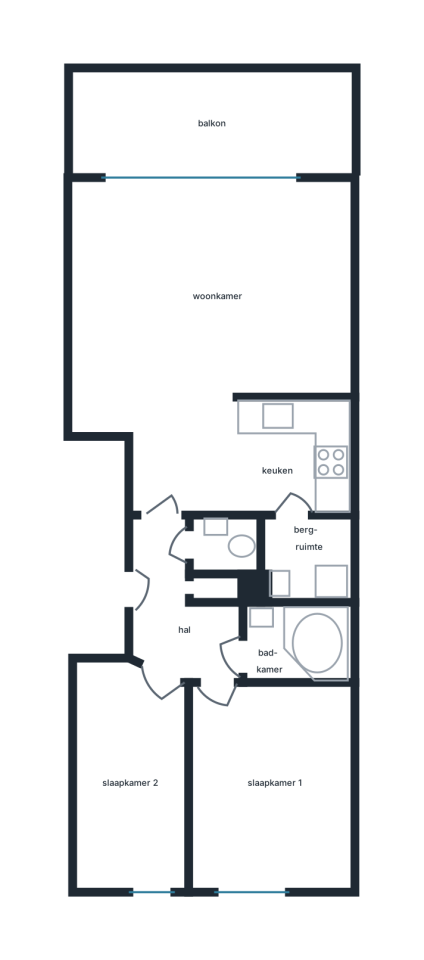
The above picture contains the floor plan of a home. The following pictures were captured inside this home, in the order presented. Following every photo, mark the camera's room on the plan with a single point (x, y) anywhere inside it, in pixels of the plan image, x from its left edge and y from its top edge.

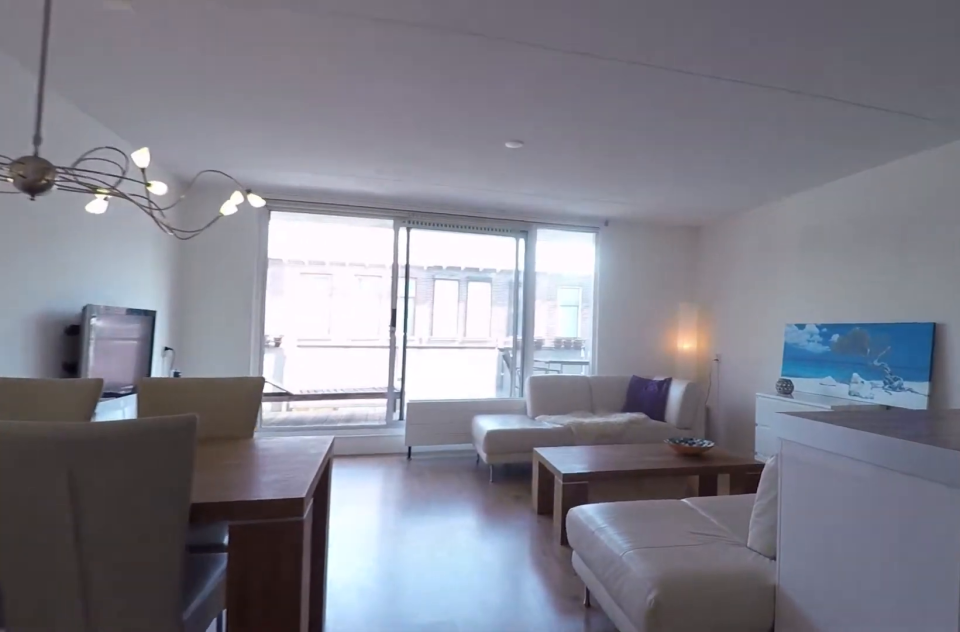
(228, 451)
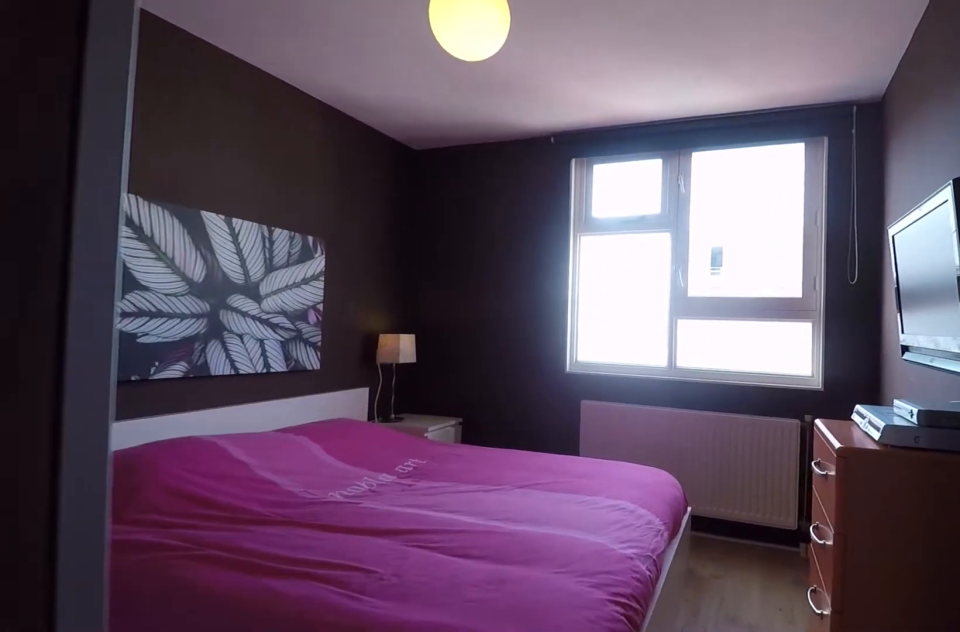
(268, 786)
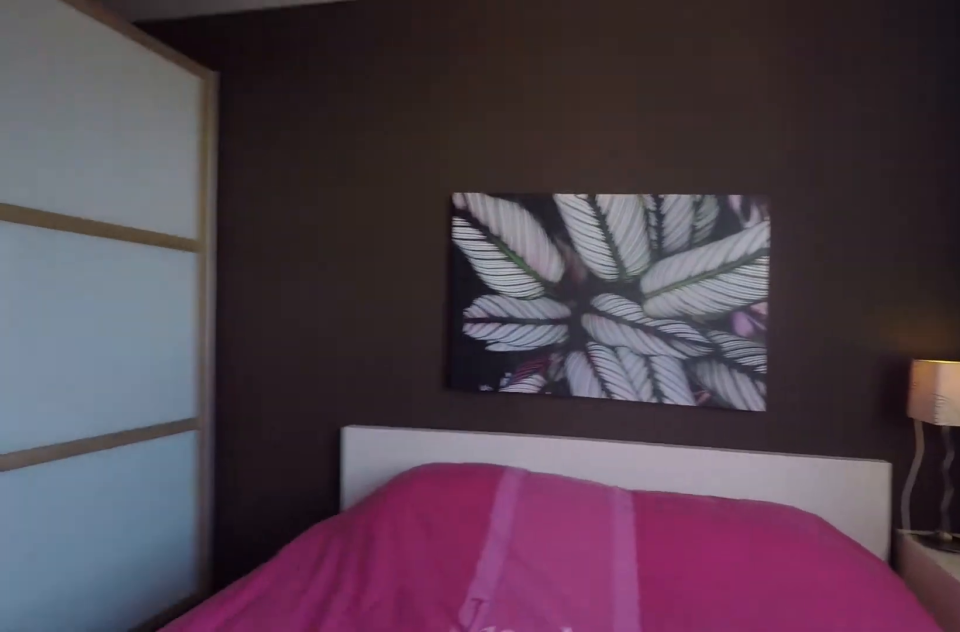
(268, 786)
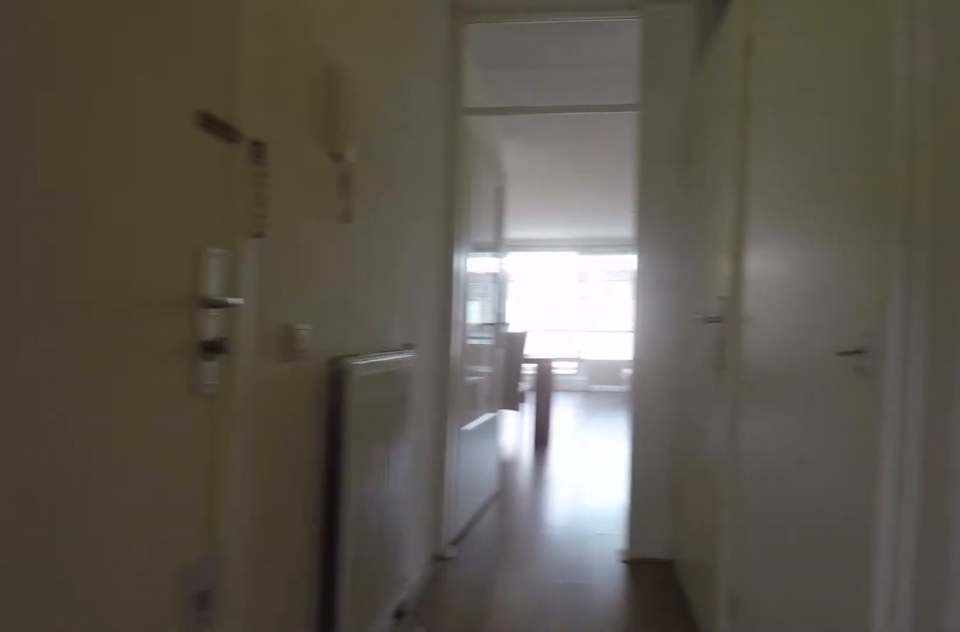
(180, 611)
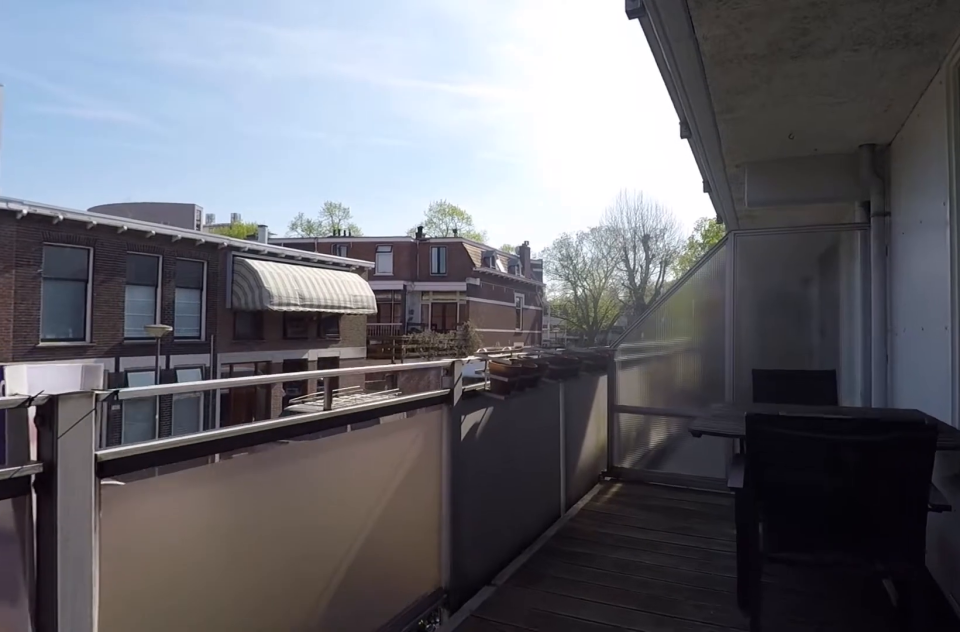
(210, 125)
